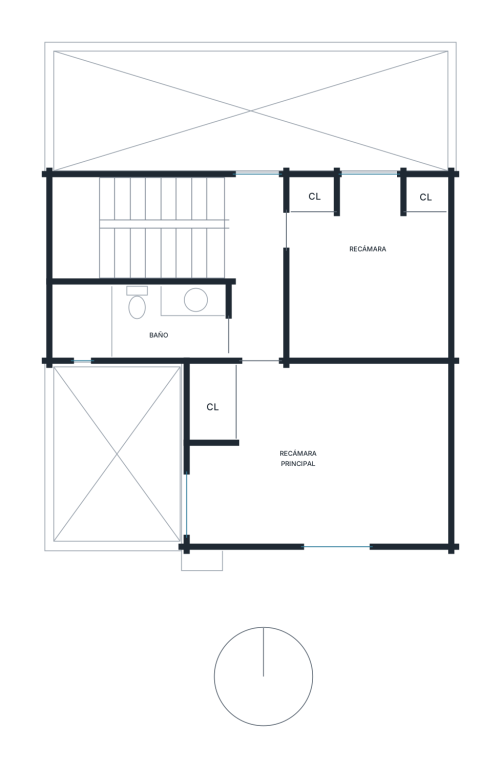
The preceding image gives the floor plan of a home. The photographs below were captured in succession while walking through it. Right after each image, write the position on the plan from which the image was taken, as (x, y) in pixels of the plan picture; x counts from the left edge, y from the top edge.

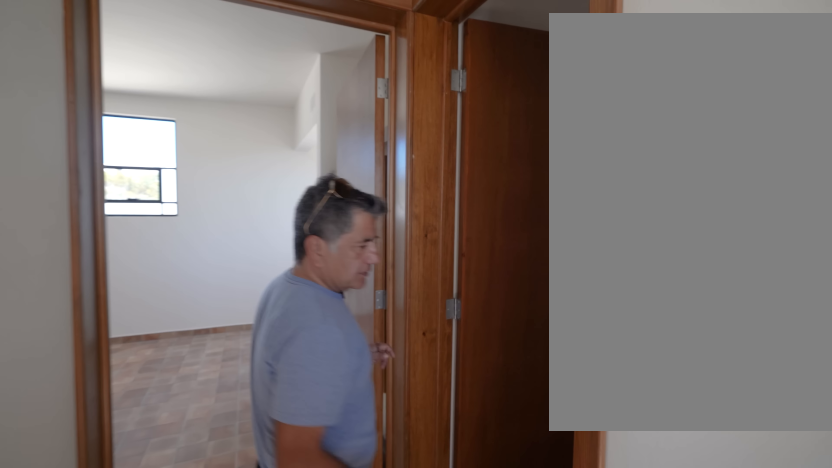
(298, 233)
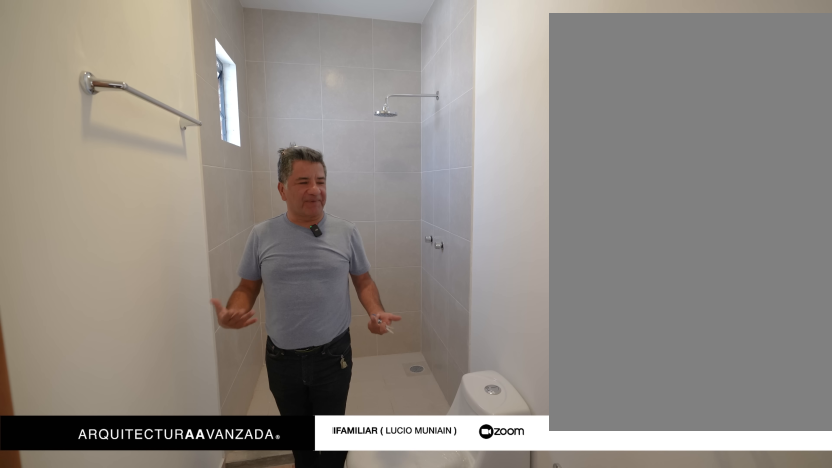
(199, 333)
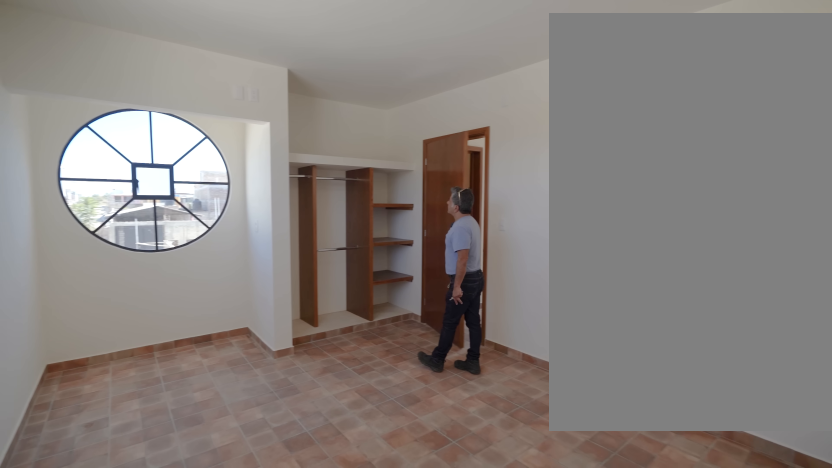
(356, 467)
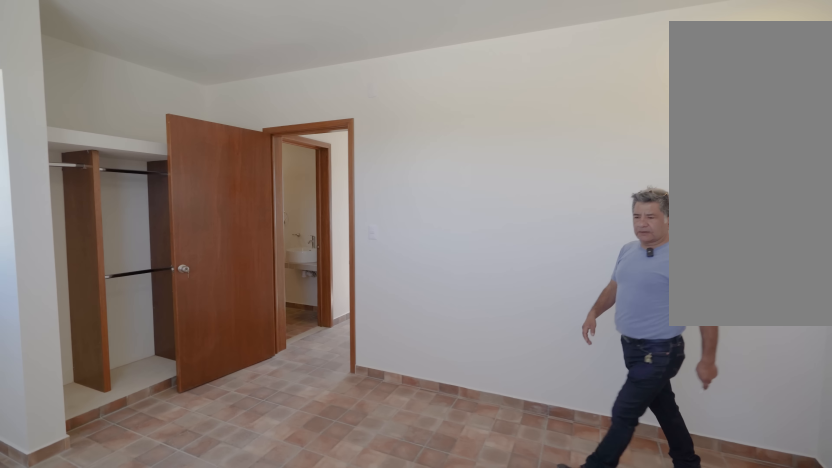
(351, 466)
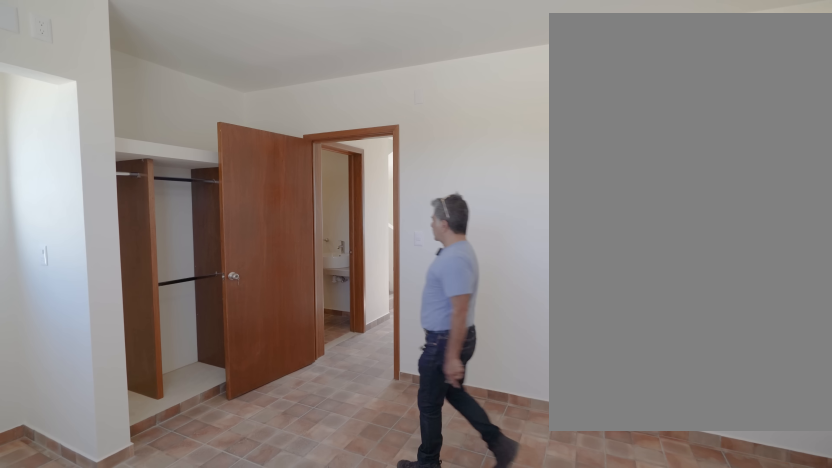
(351, 466)
